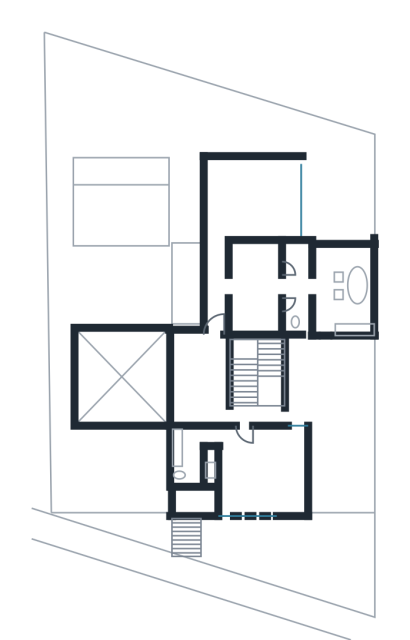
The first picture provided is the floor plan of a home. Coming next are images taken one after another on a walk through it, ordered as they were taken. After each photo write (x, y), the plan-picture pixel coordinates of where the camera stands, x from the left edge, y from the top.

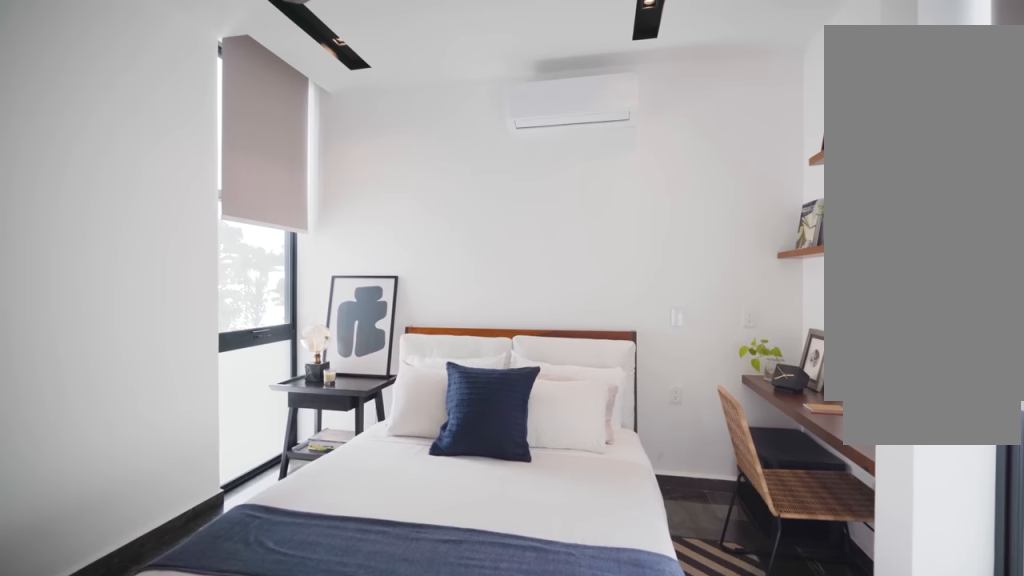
(243, 493)
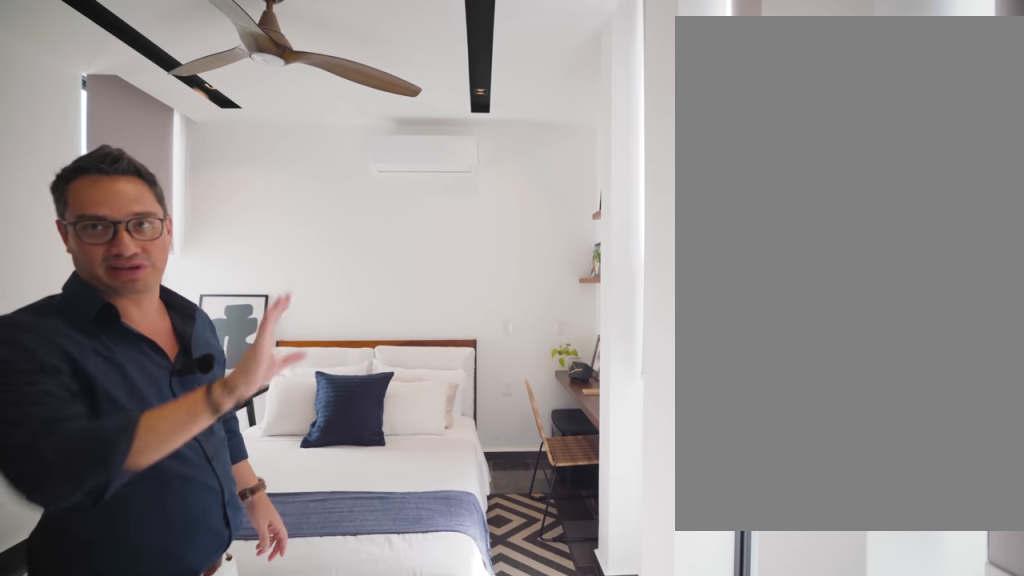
(241, 489)
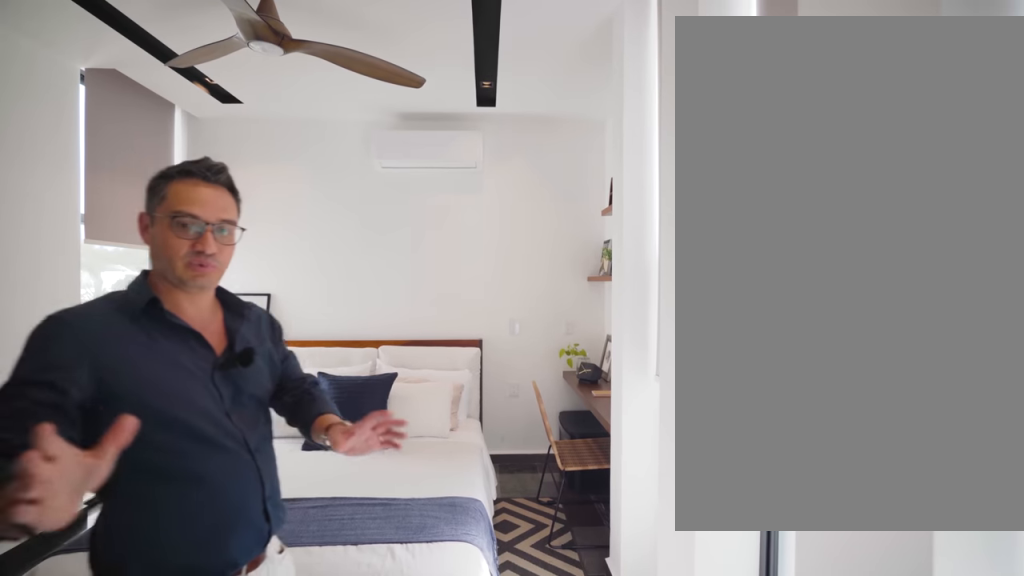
(239, 490)
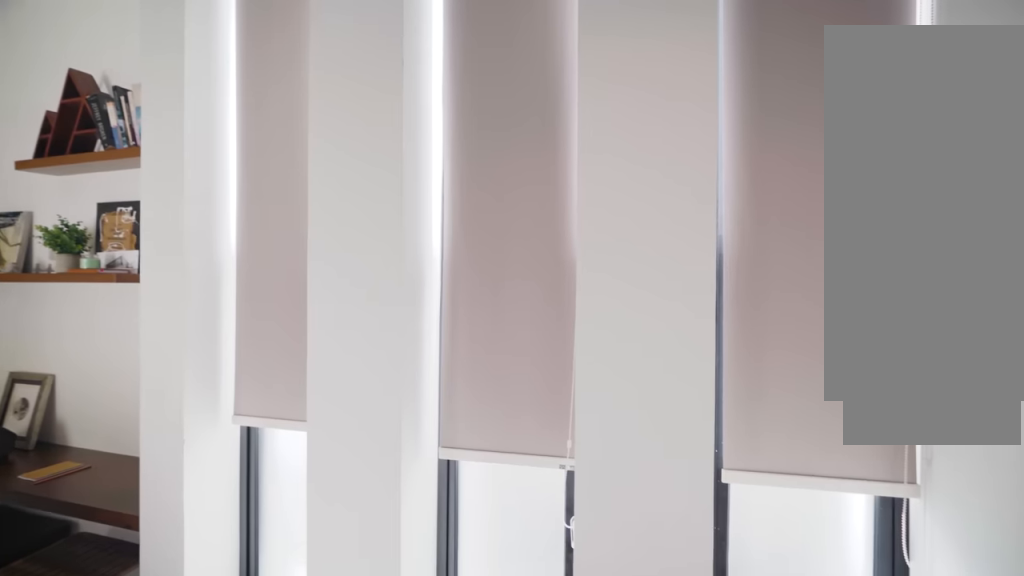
(241, 496)
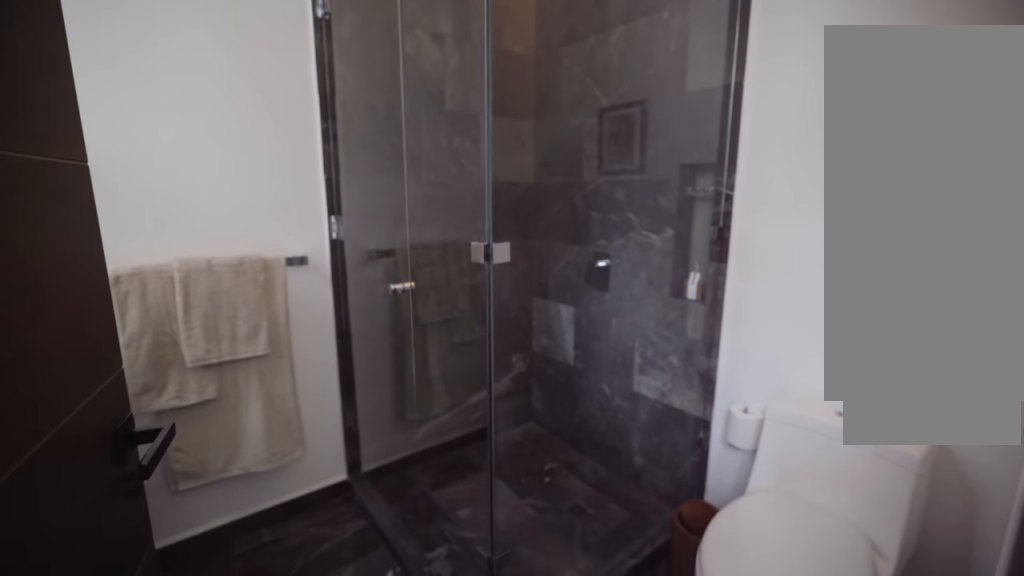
(196, 500)
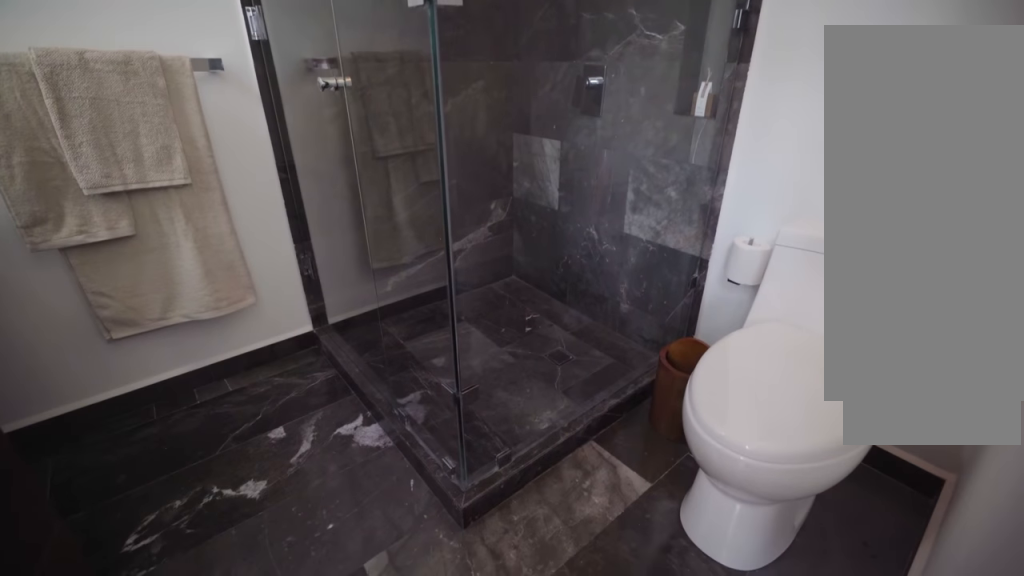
(192, 486)
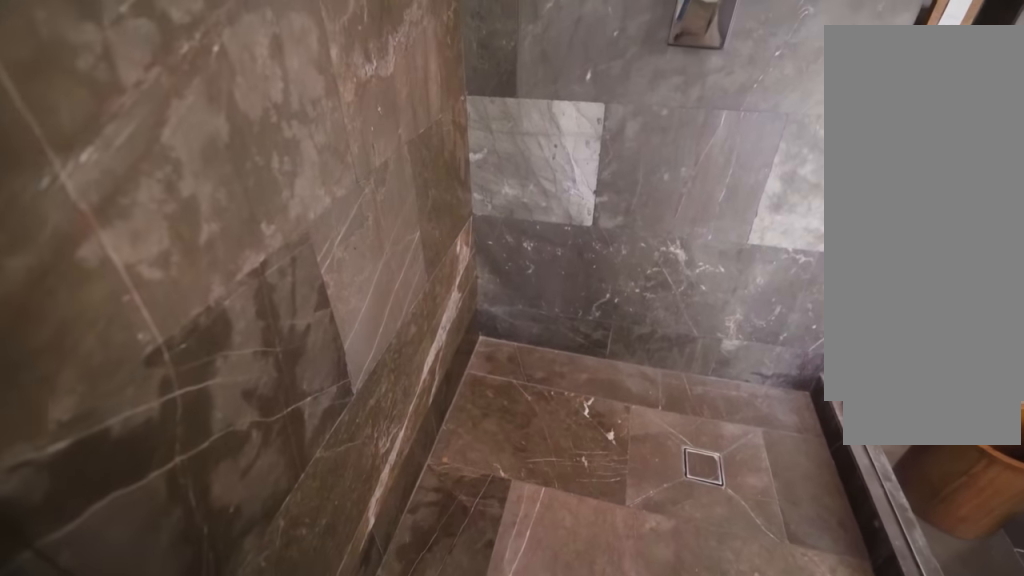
(185, 457)
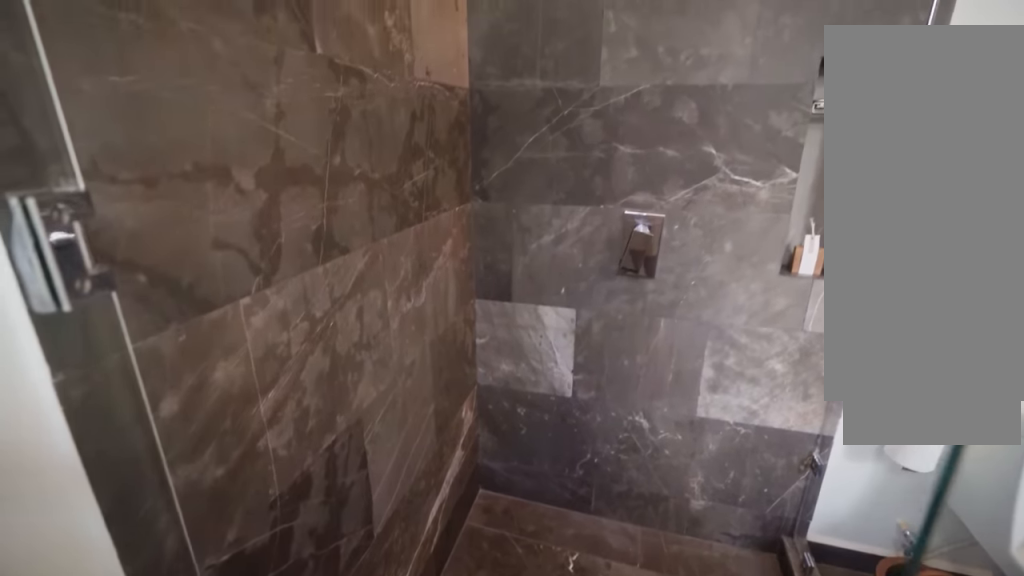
(185, 456)
